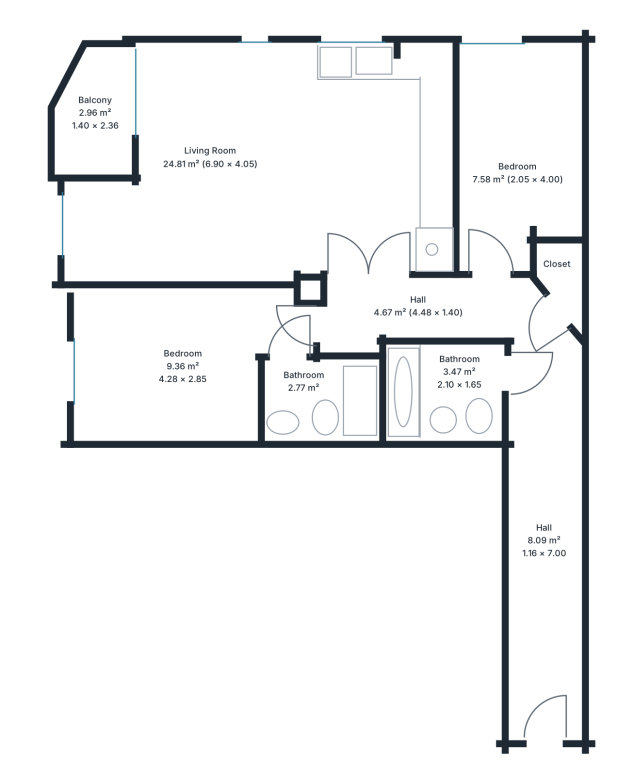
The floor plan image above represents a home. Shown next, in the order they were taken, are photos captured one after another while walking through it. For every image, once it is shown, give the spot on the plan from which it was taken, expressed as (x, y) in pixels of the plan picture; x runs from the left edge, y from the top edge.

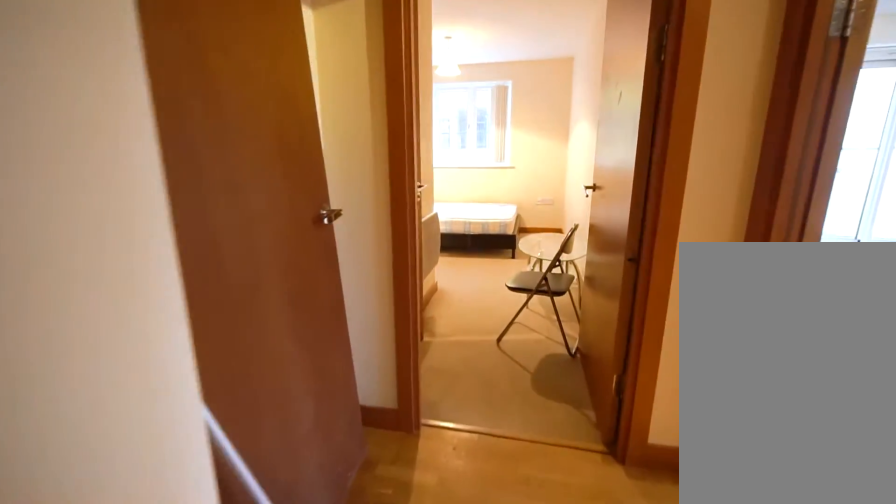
(400, 304)
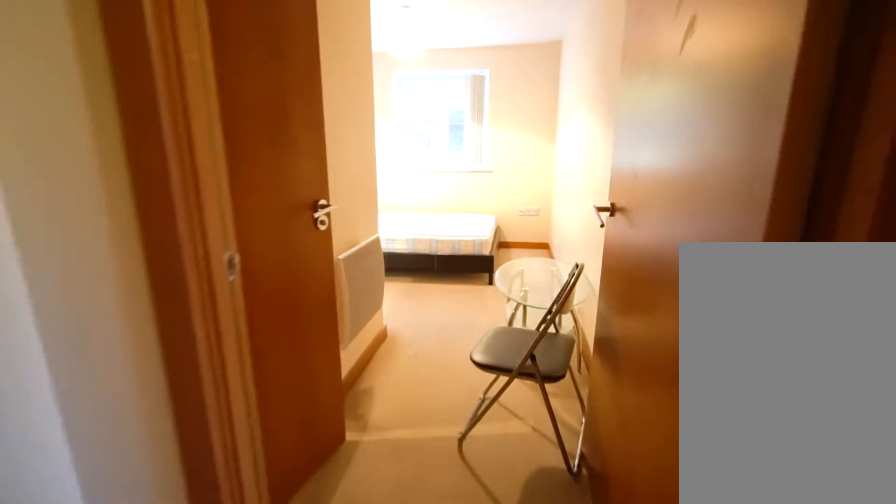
(359, 312)
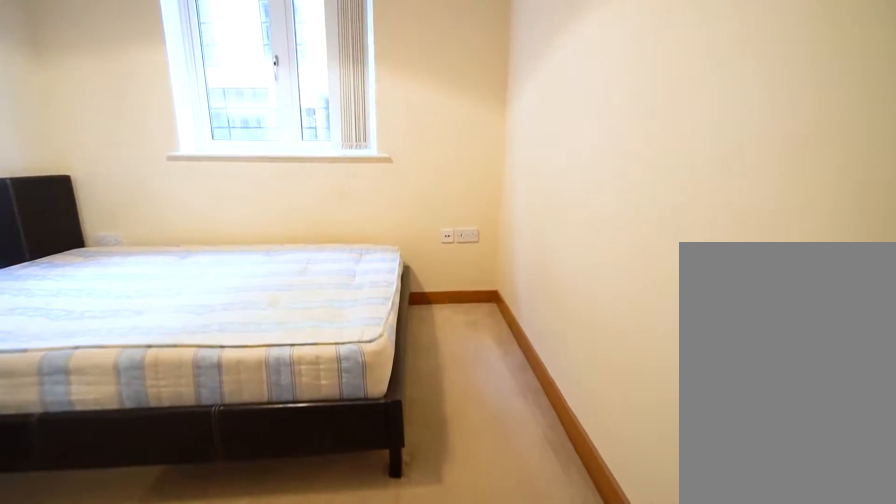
(181, 334)
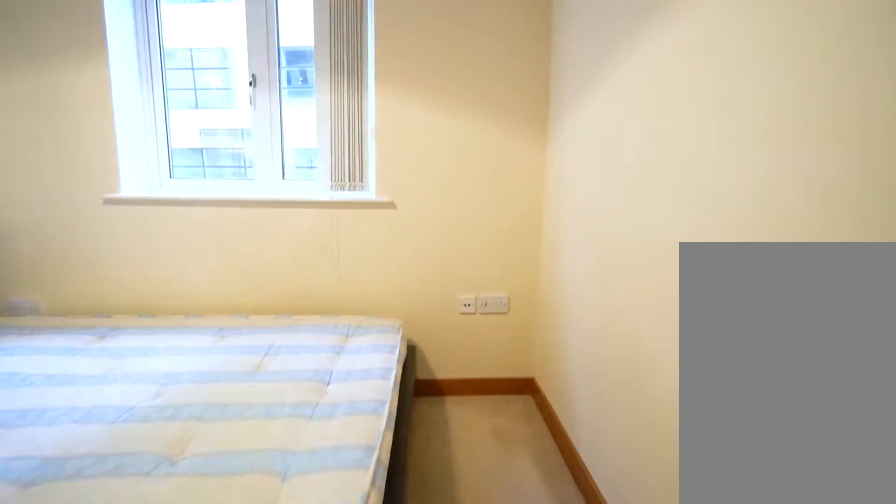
(172, 335)
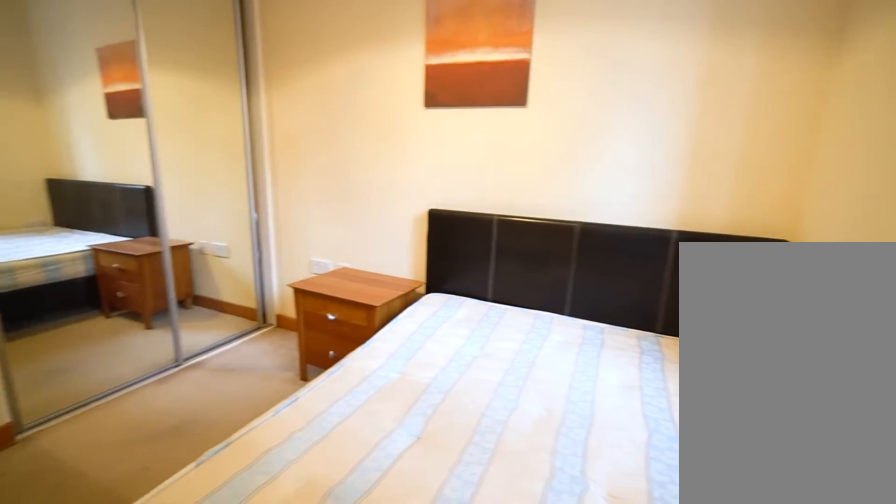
(110, 316)
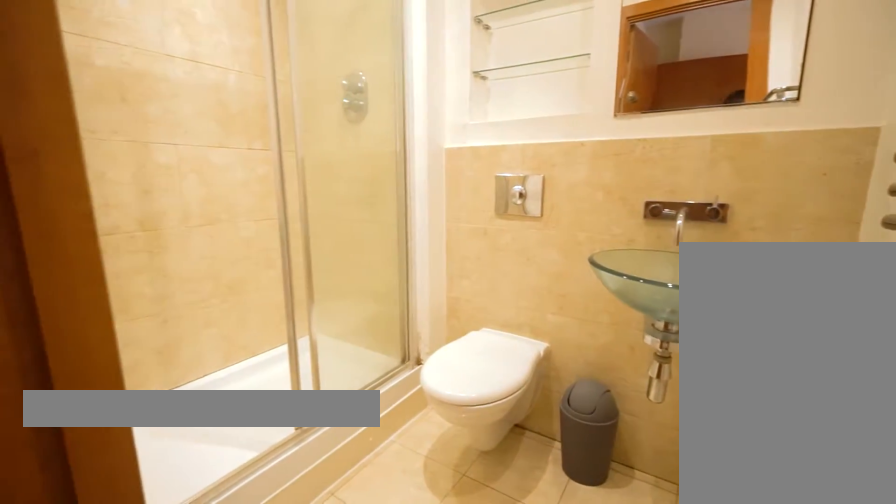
(300, 371)
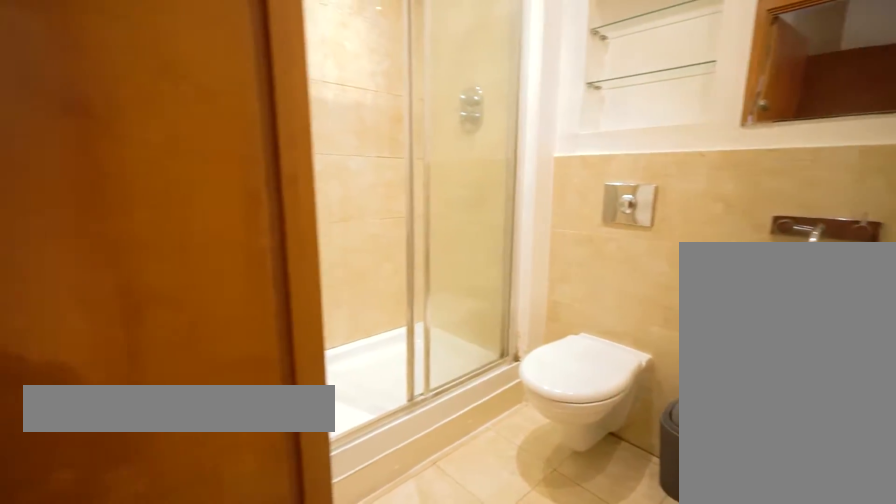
(296, 355)
